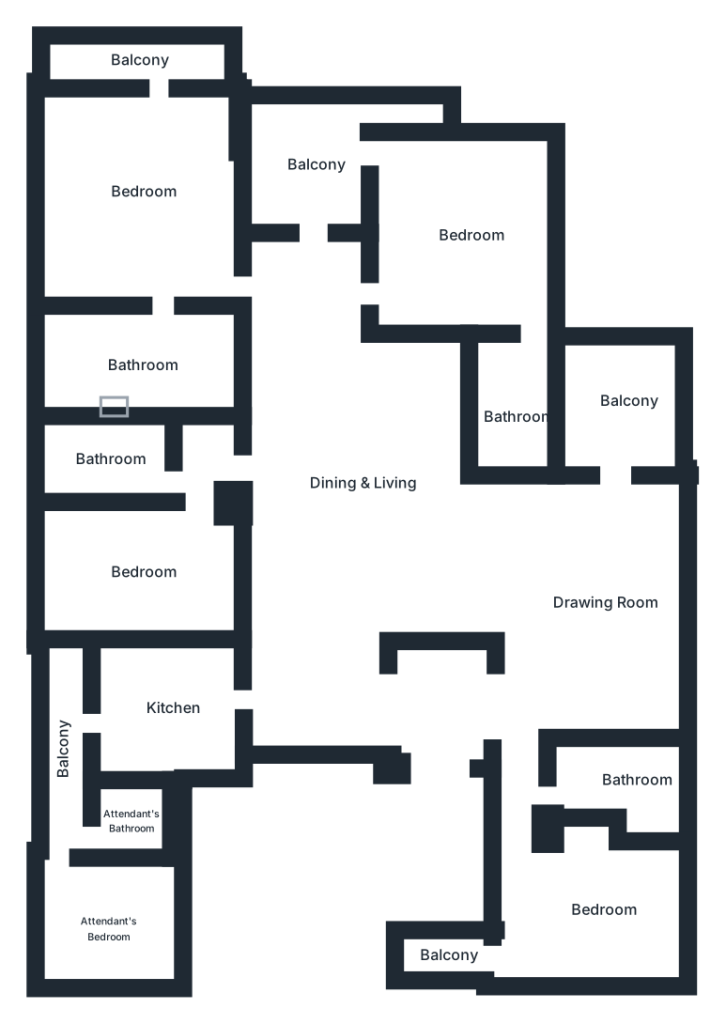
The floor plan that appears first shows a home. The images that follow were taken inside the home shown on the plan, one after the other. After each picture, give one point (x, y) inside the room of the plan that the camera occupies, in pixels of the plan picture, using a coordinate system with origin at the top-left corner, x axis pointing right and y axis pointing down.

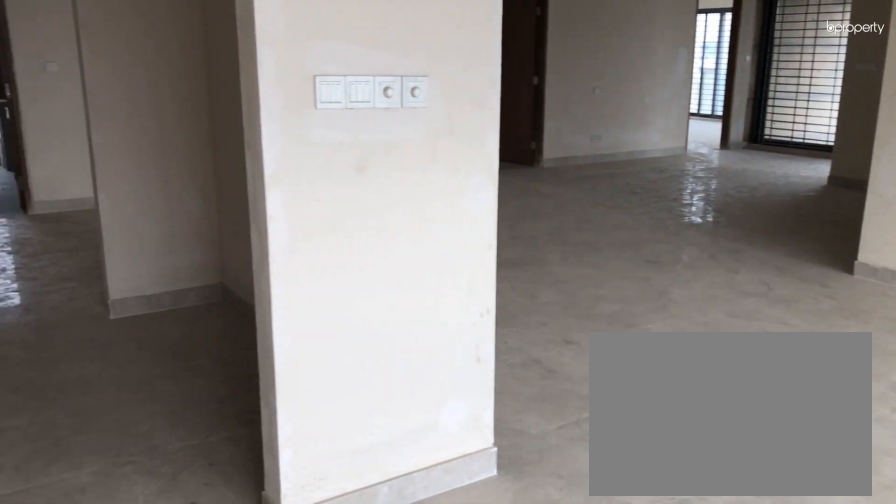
(594, 595)
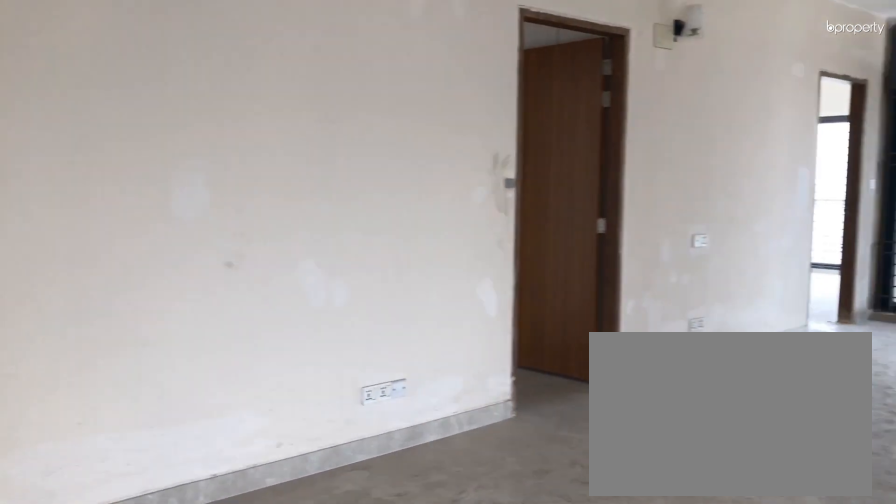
(350, 493)
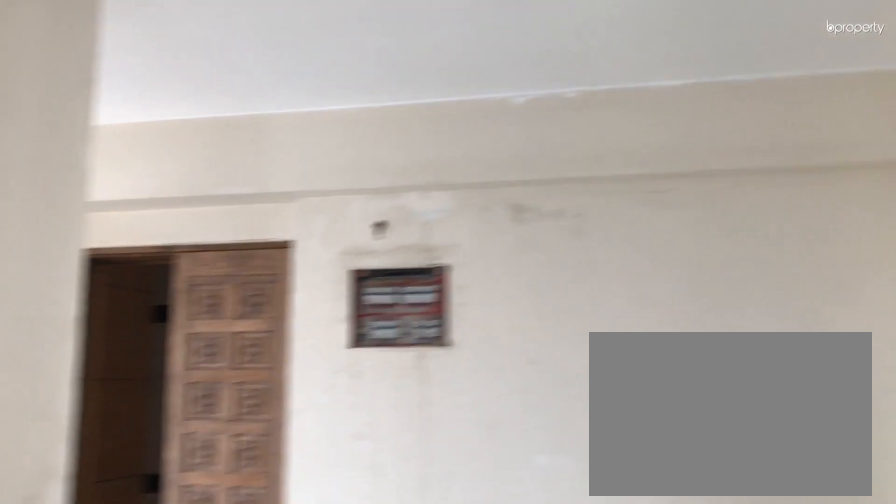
(351, 485)
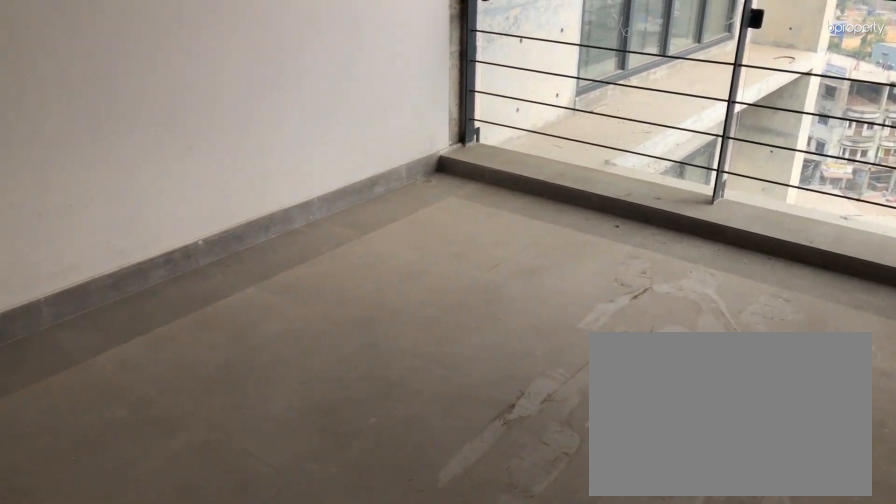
(617, 402)
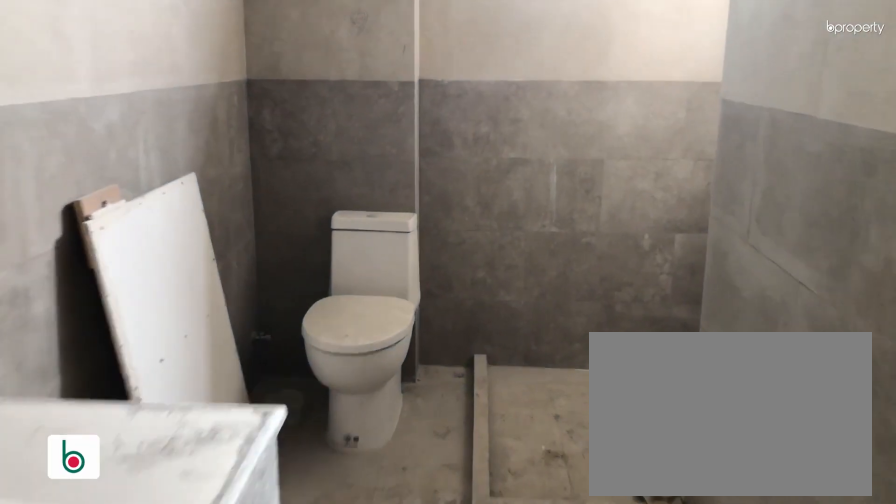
(572, 779)
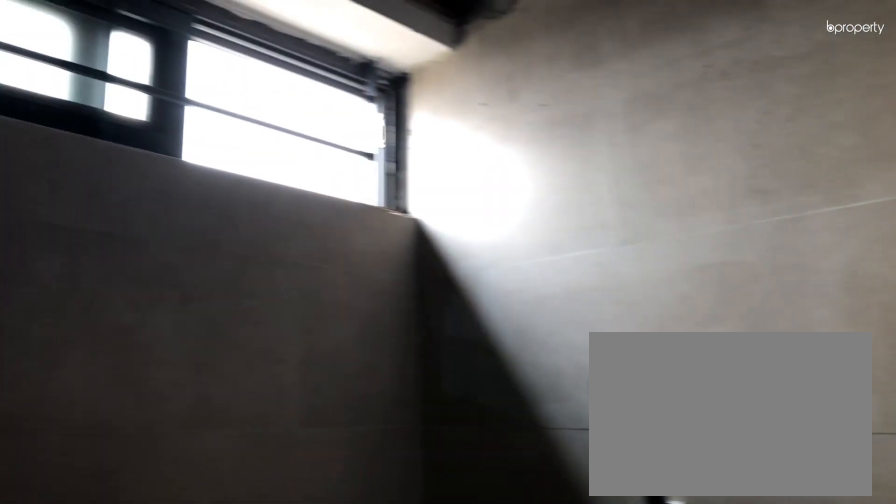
(635, 782)
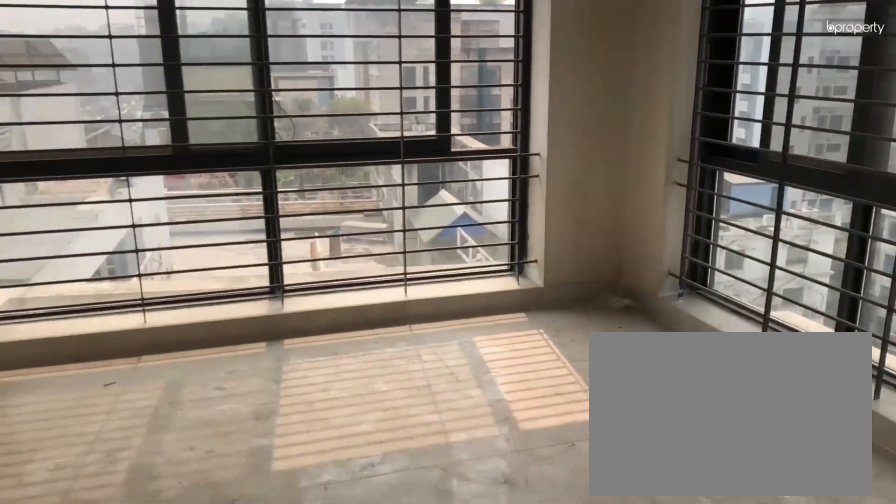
(596, 910)
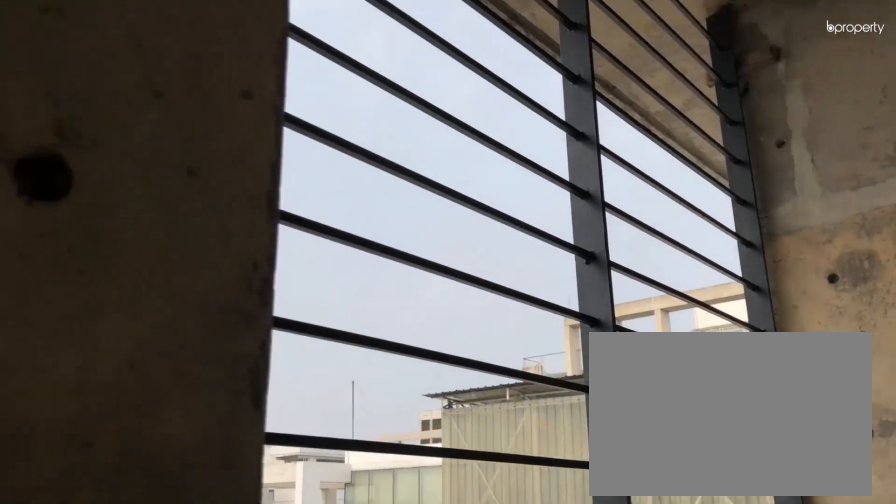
(432, 947)
